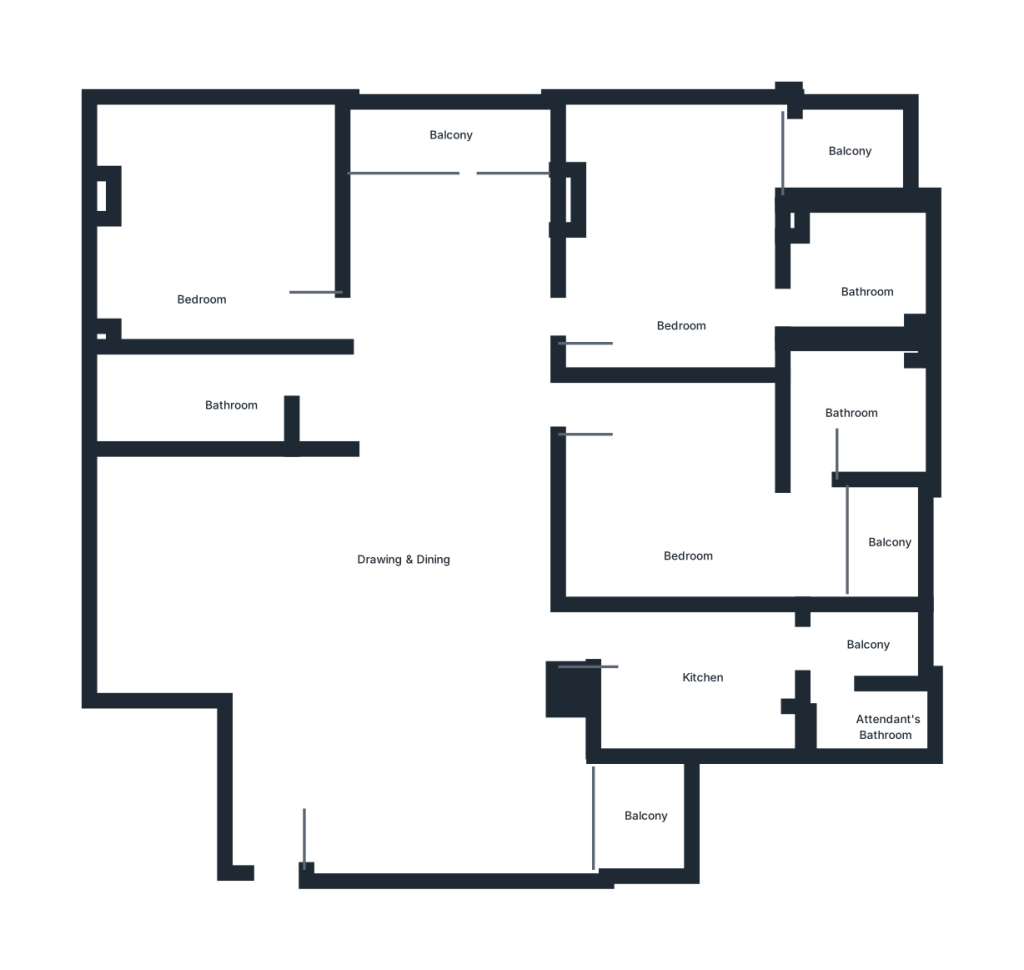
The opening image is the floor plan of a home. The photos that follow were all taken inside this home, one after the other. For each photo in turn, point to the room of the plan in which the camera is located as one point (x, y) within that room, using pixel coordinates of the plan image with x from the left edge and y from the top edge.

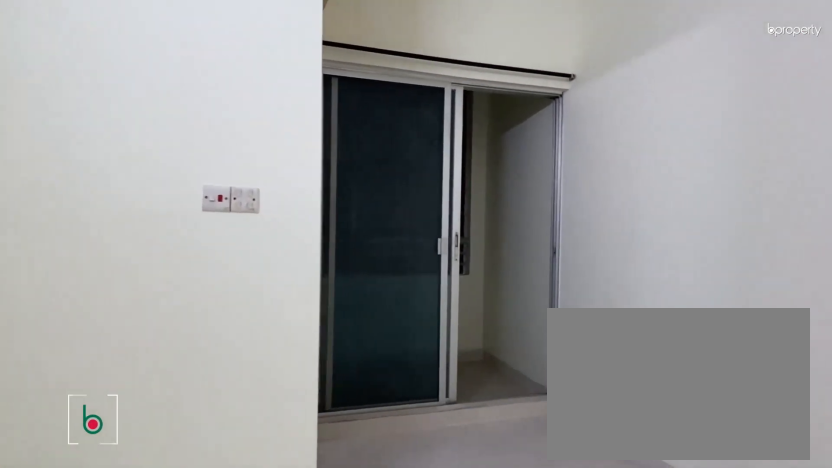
(693, 475)
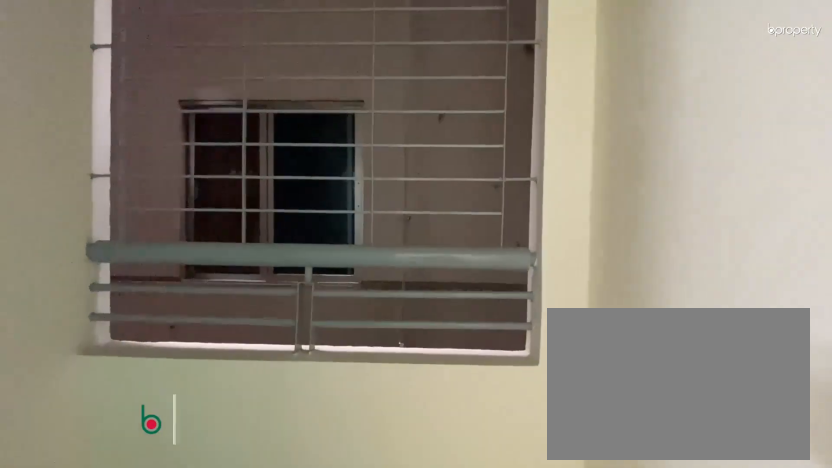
(901, 544)
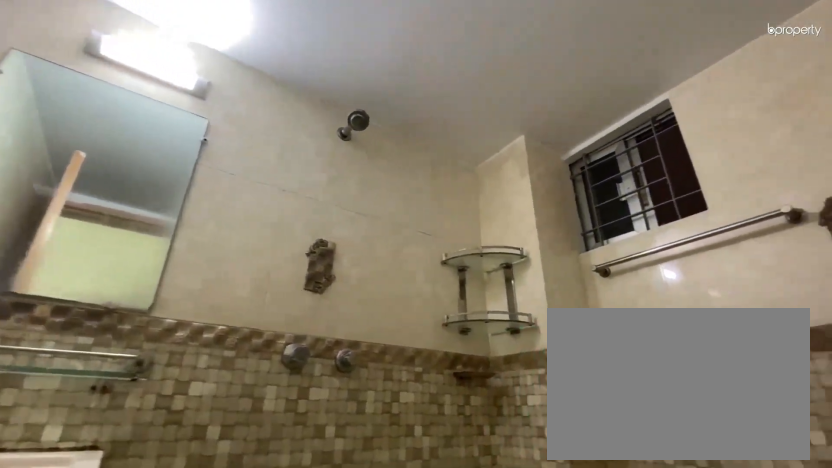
(853, 411)
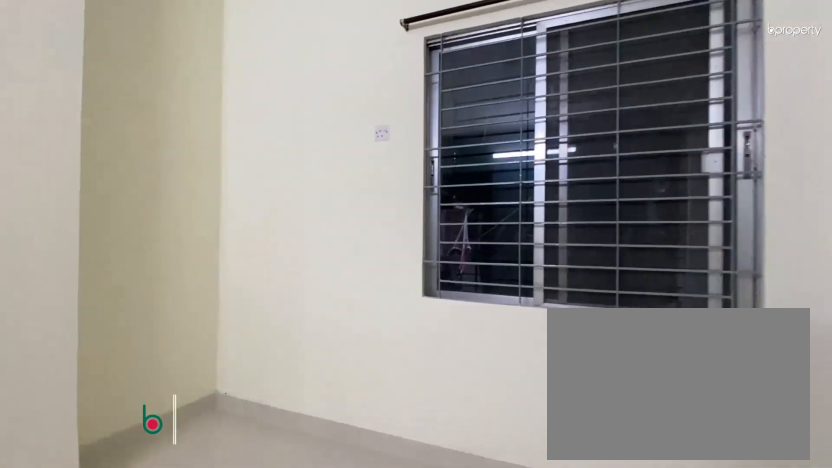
(681, 271)
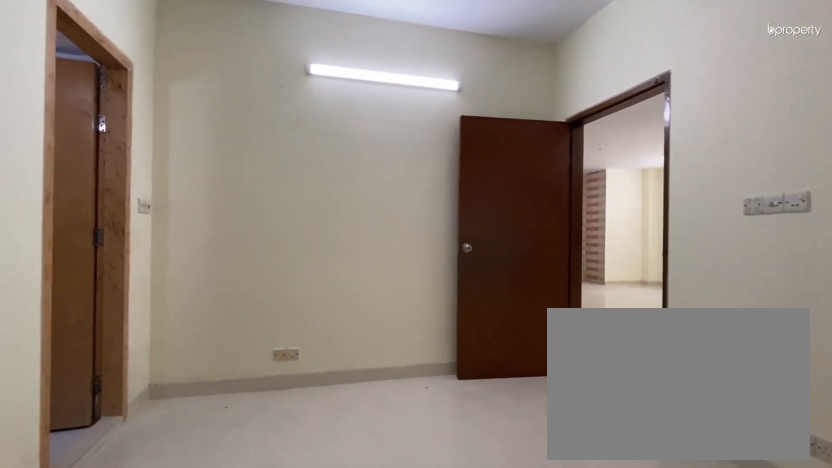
(681, 271)
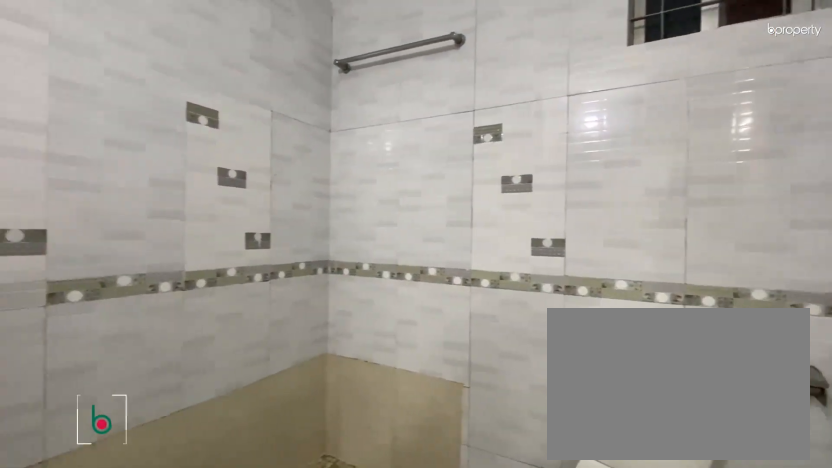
(871, 292)
